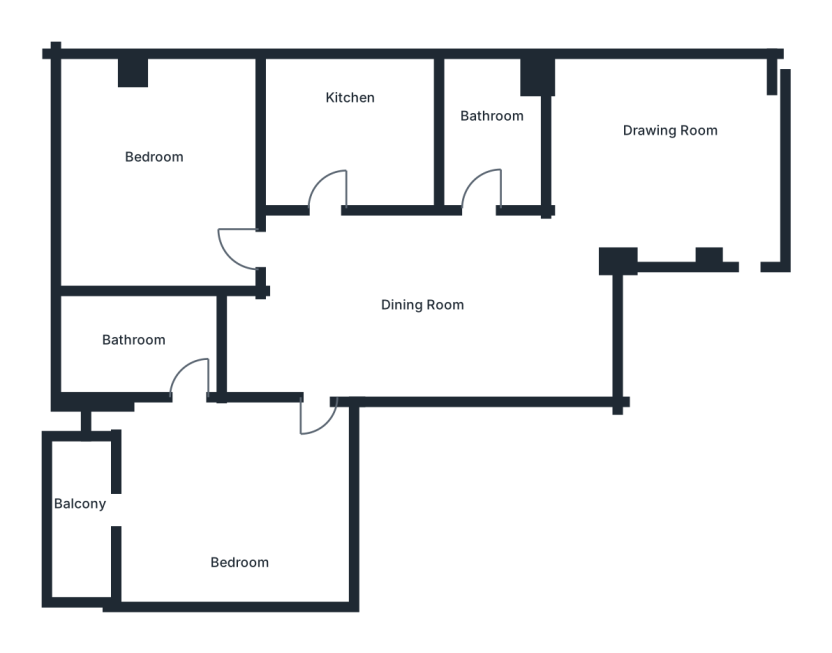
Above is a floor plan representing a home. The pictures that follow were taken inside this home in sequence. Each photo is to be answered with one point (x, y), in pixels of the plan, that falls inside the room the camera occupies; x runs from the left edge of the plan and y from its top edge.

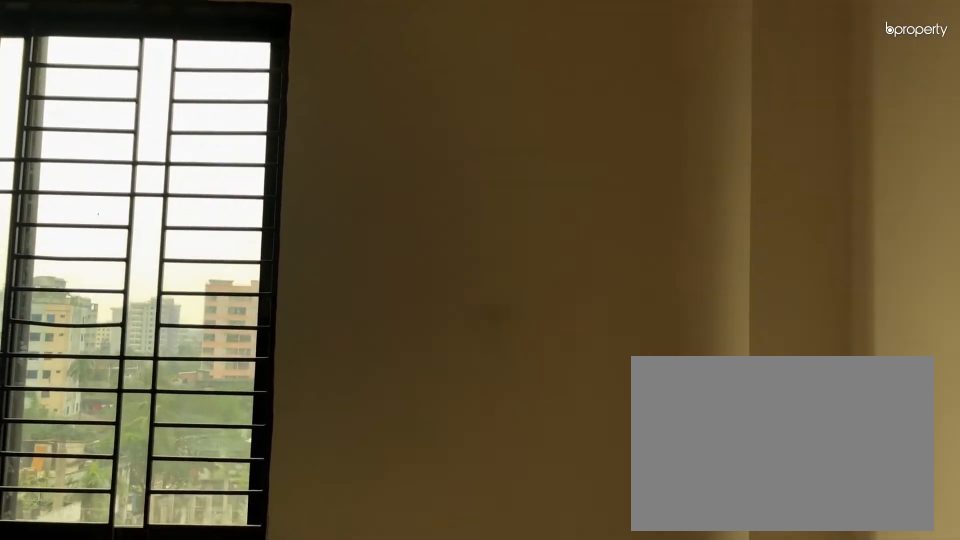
(664, 163)
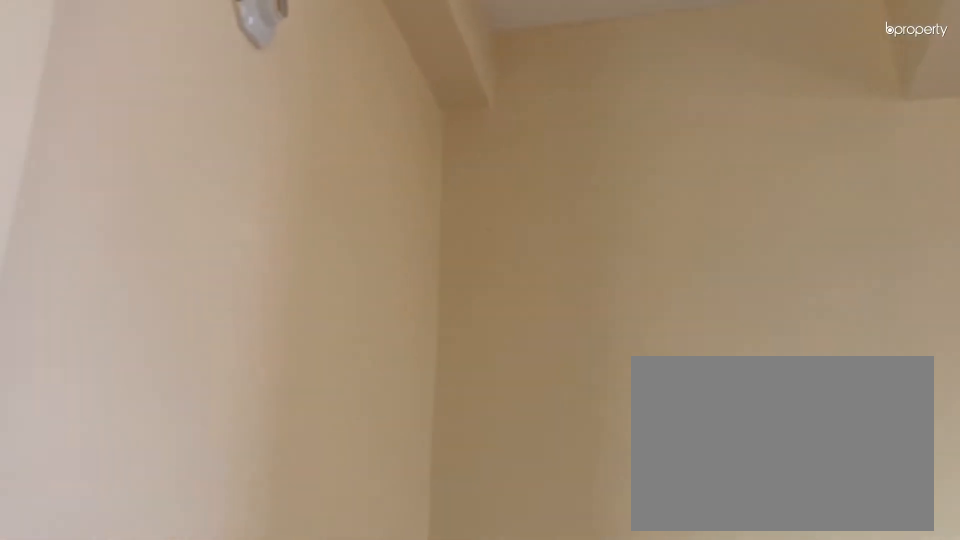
(425, 292)
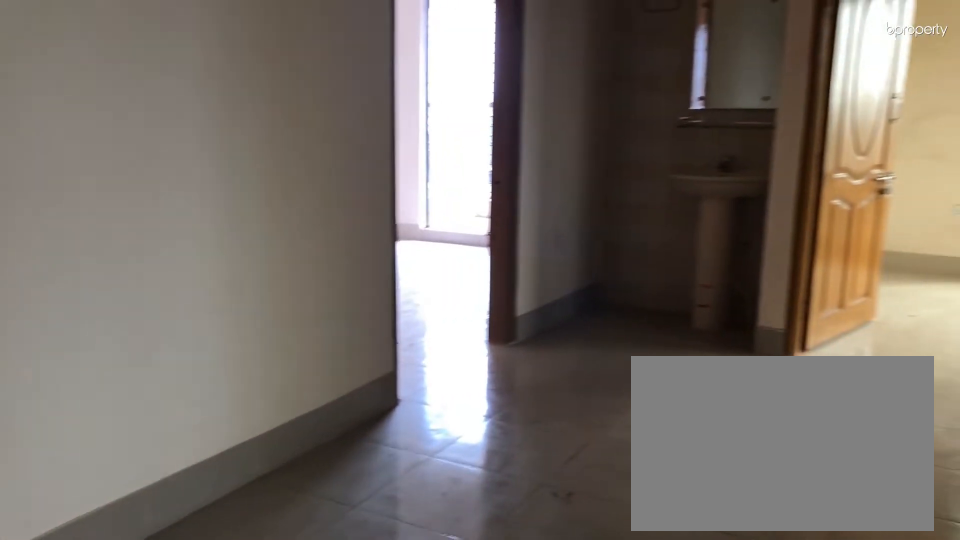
(425, 292)
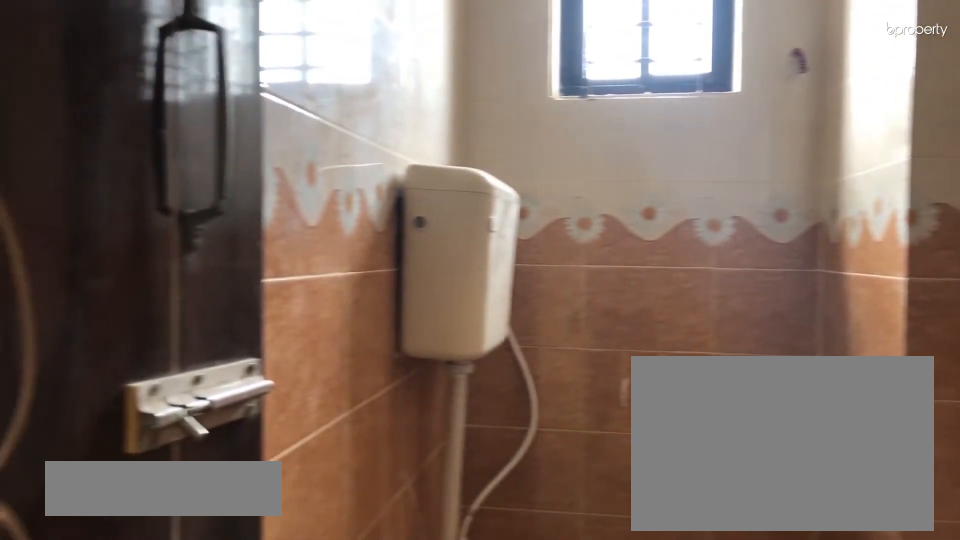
(500, 116)
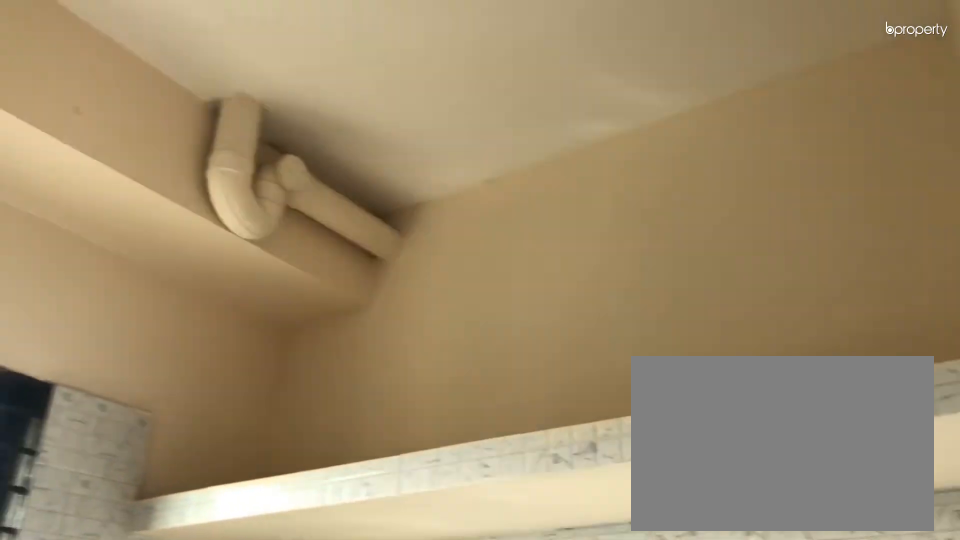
(354, 129)
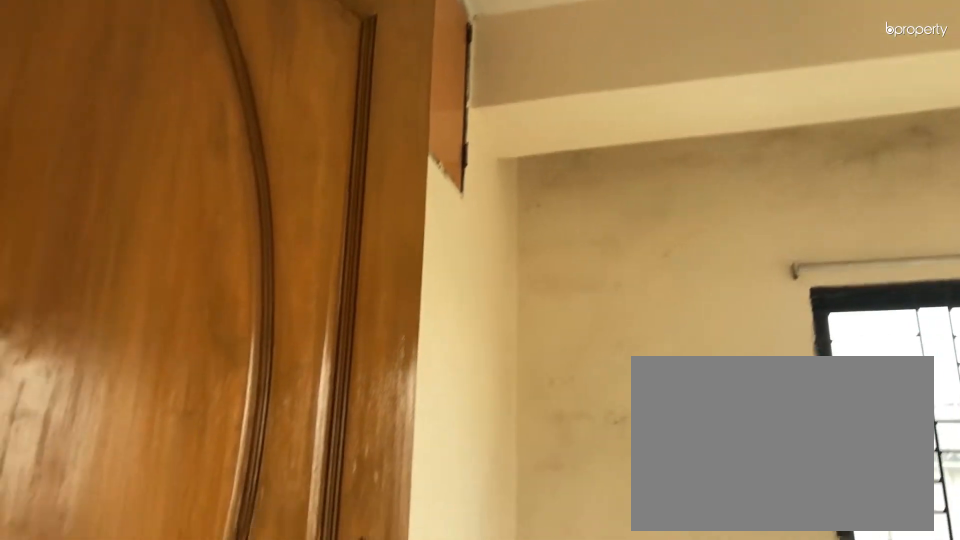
(161, 175)
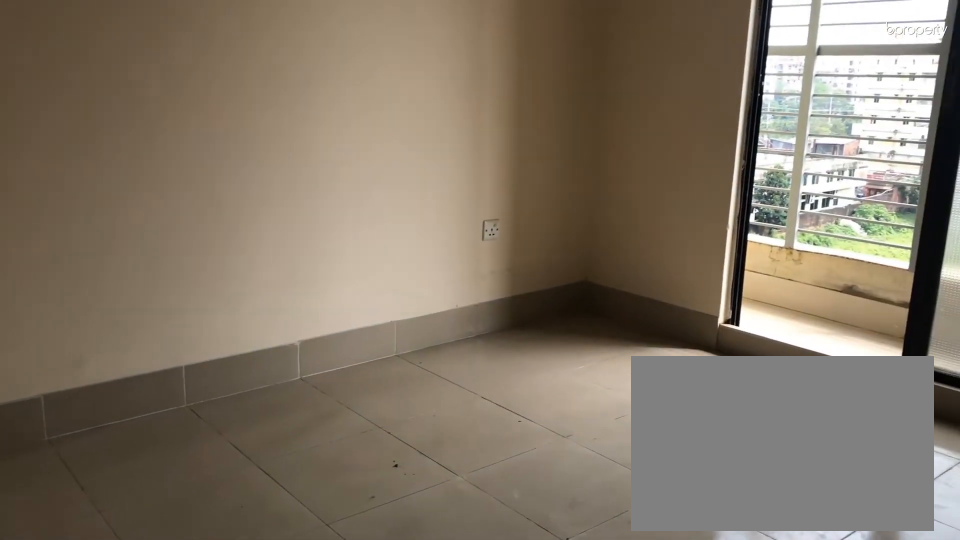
(237, 506)
